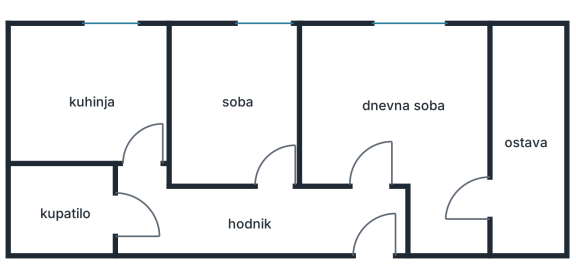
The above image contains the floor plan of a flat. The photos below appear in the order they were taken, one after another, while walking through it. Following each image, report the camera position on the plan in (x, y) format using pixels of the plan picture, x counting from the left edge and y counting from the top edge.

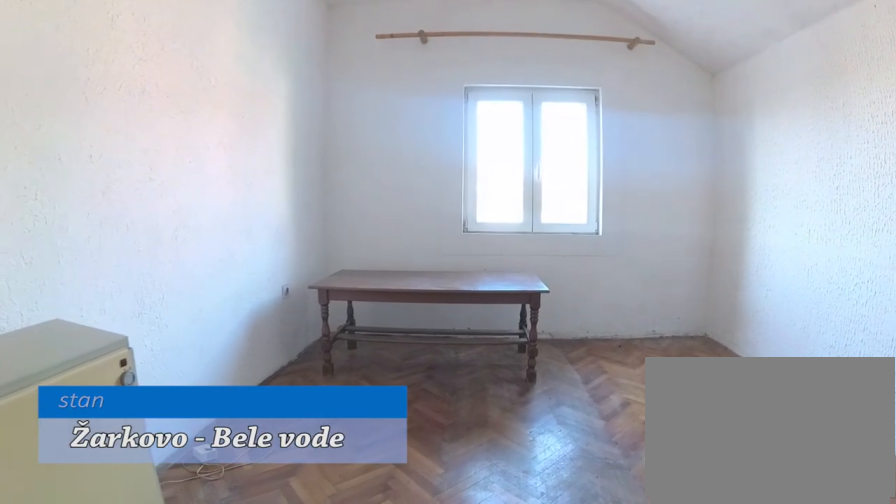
(372, 173)
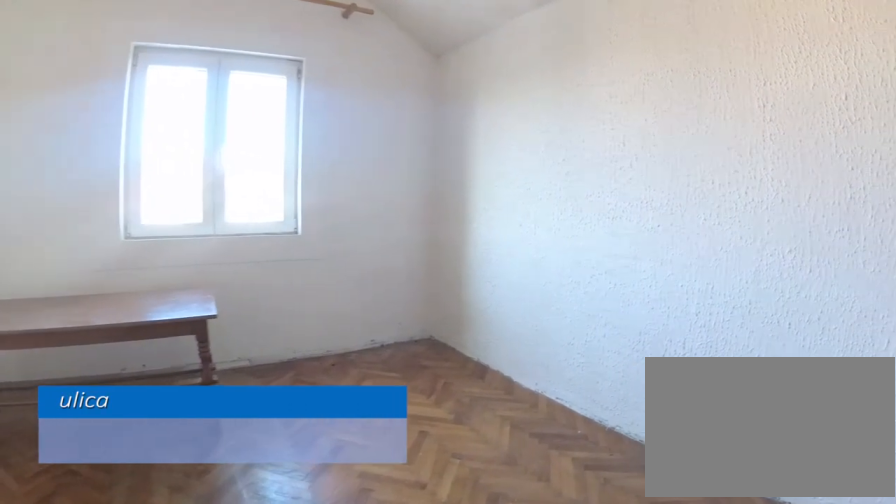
(371, 160)
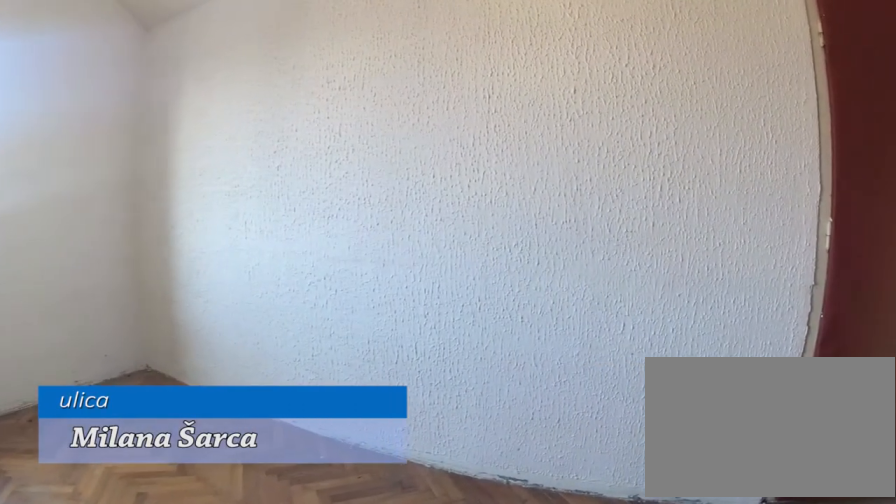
(375, 154)
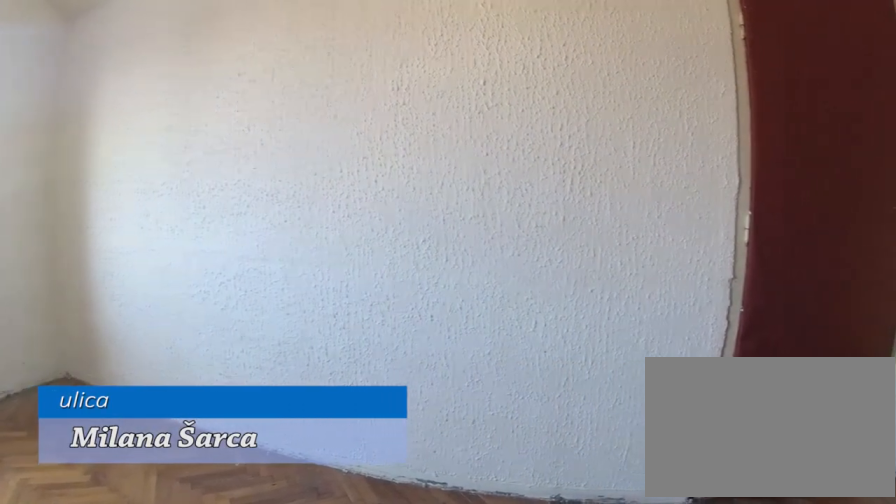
(385, 148)
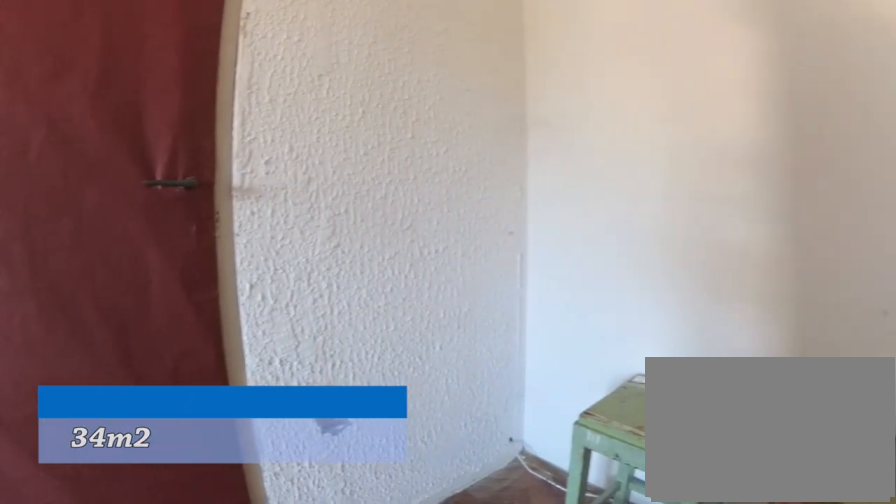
(431, 171)
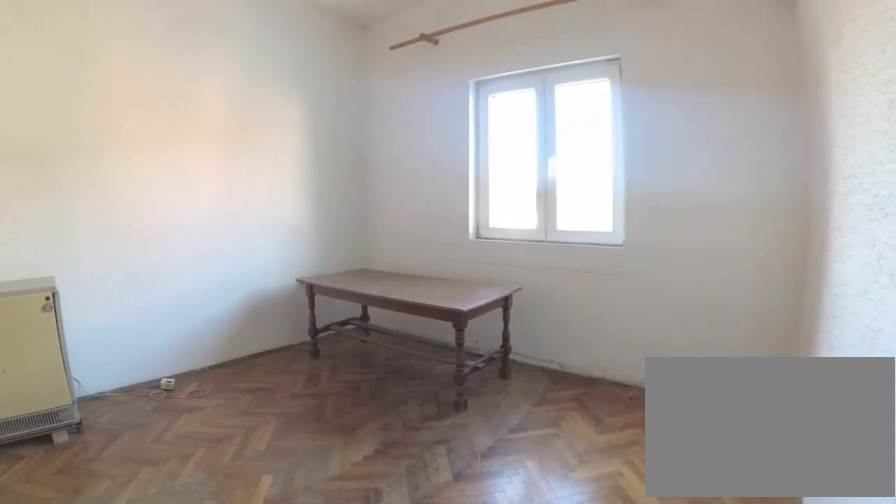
(444, 163)
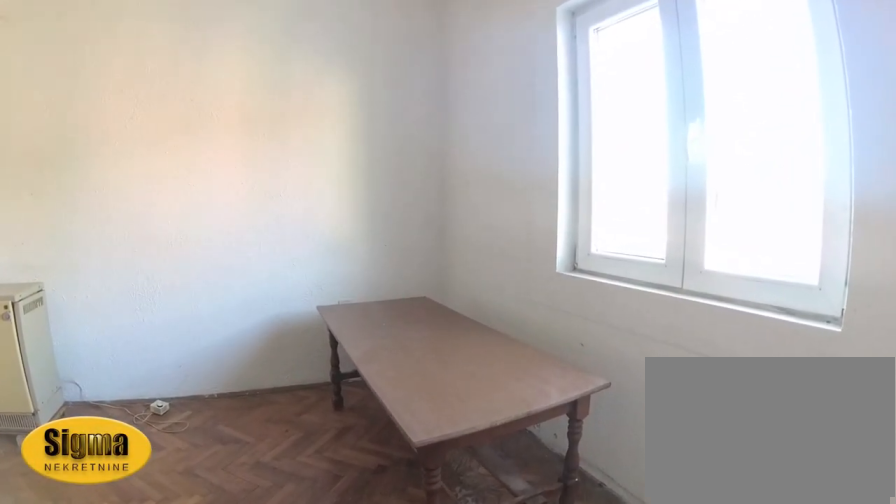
(447, 106)
